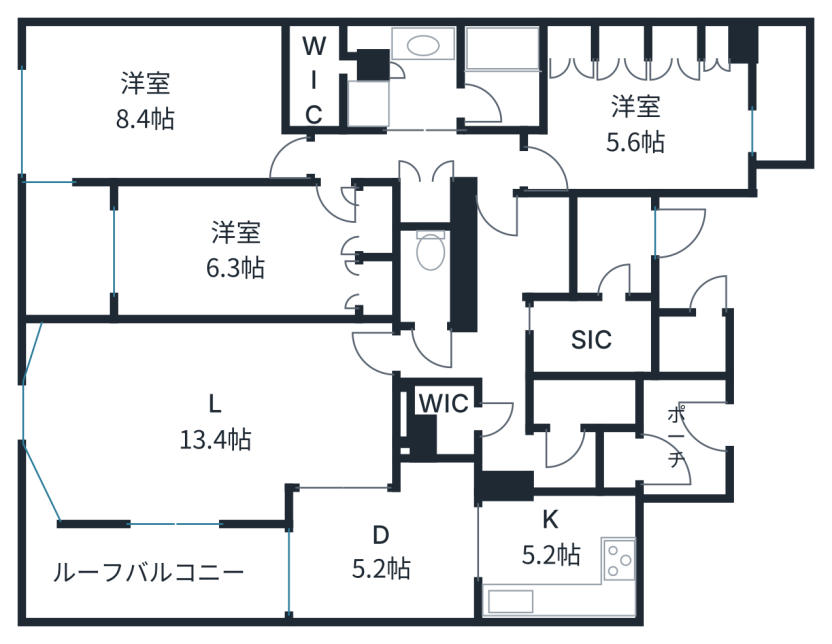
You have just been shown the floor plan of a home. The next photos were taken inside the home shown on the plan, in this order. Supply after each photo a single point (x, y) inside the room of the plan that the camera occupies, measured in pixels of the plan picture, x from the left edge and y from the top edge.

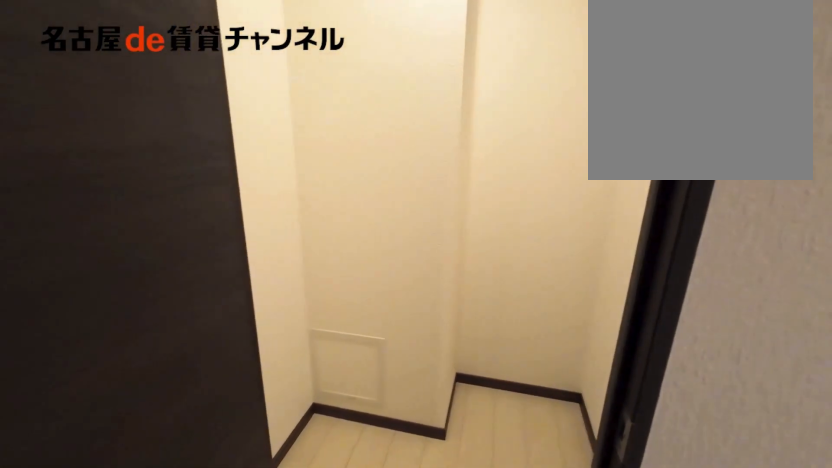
(450, 418)
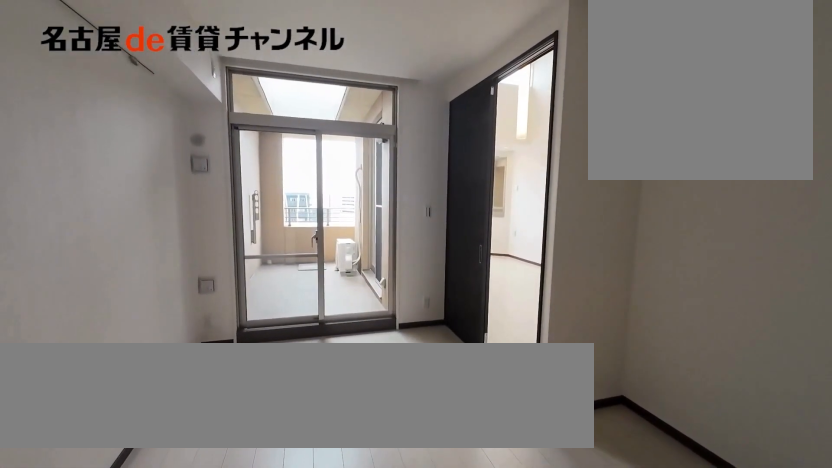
(386, 548)
